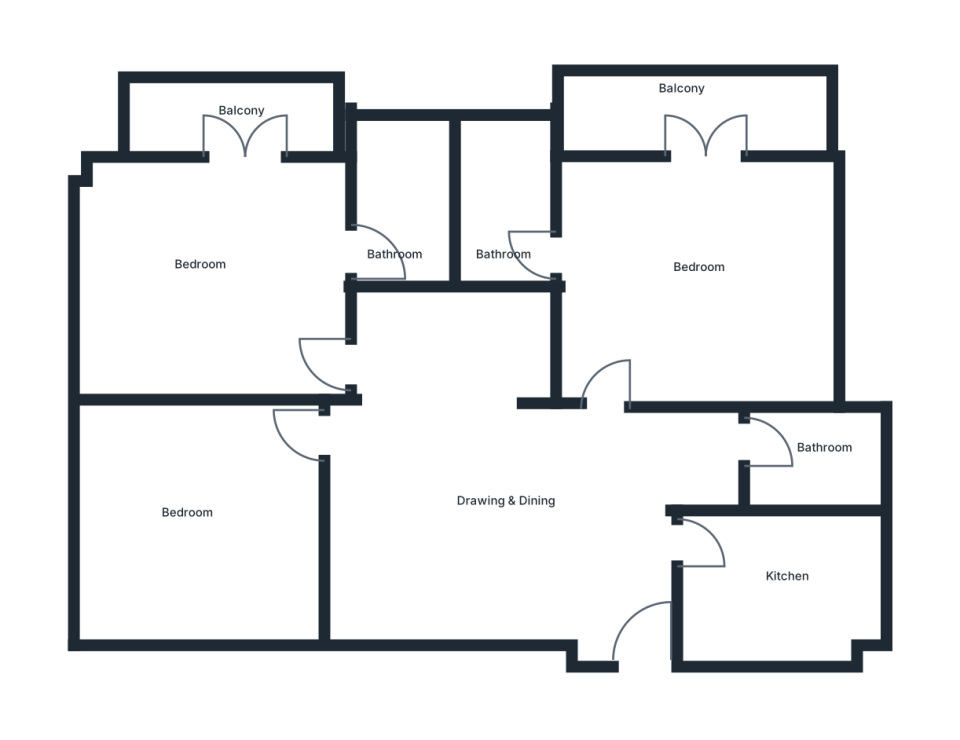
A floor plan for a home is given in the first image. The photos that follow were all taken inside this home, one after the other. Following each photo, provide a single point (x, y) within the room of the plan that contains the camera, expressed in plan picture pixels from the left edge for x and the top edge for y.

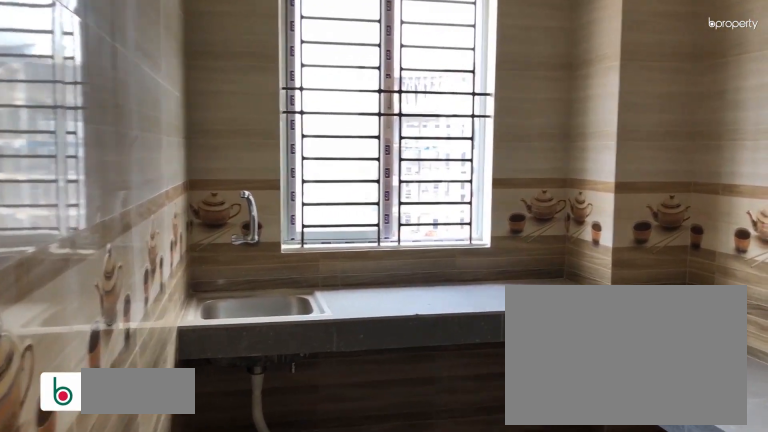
(775, 576)
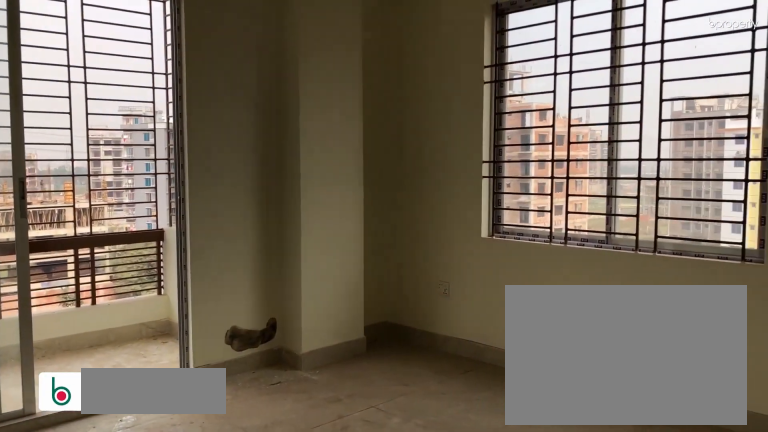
(704, 253)
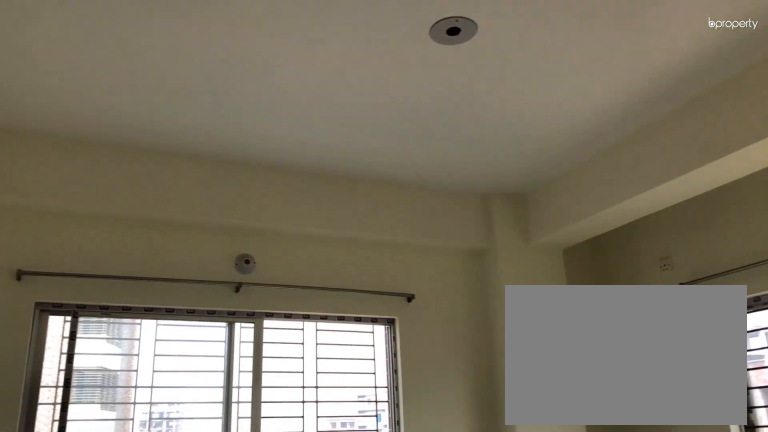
(704, 253)
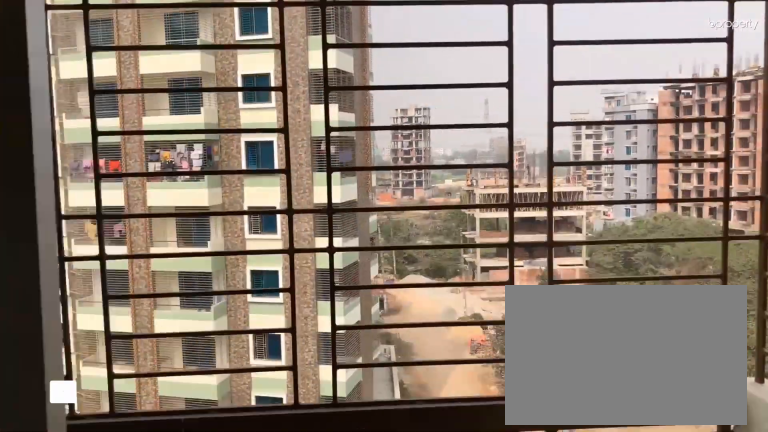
(701, 98)
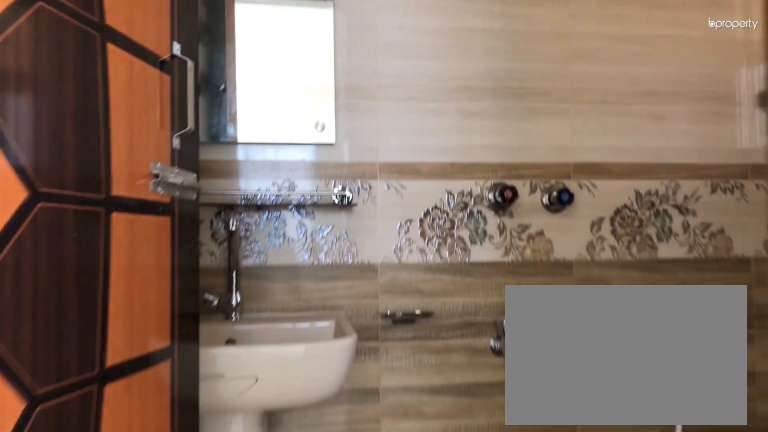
(503, 193)
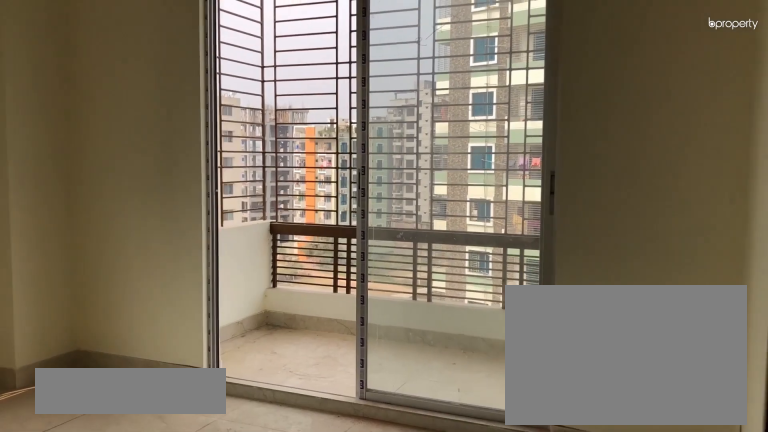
(244, 258)
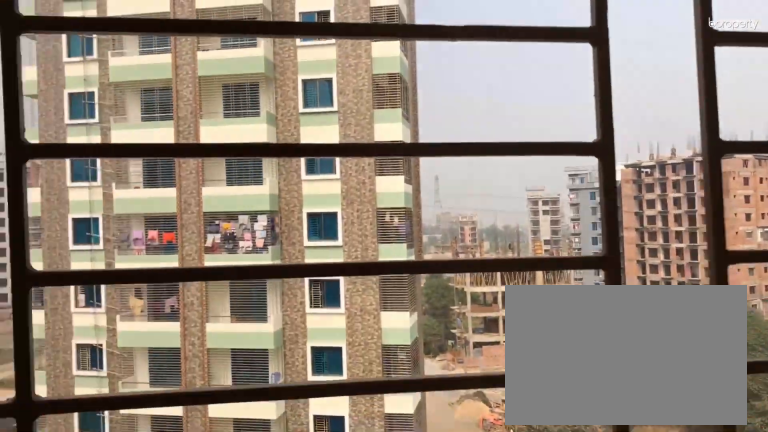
(239, 112)
